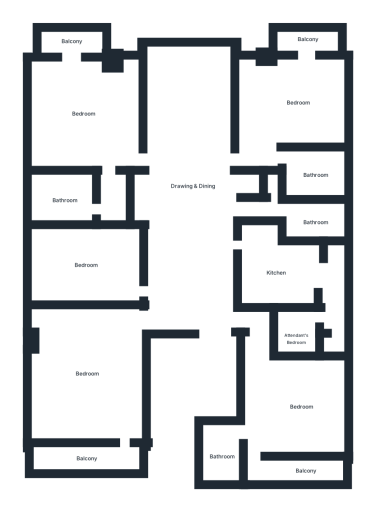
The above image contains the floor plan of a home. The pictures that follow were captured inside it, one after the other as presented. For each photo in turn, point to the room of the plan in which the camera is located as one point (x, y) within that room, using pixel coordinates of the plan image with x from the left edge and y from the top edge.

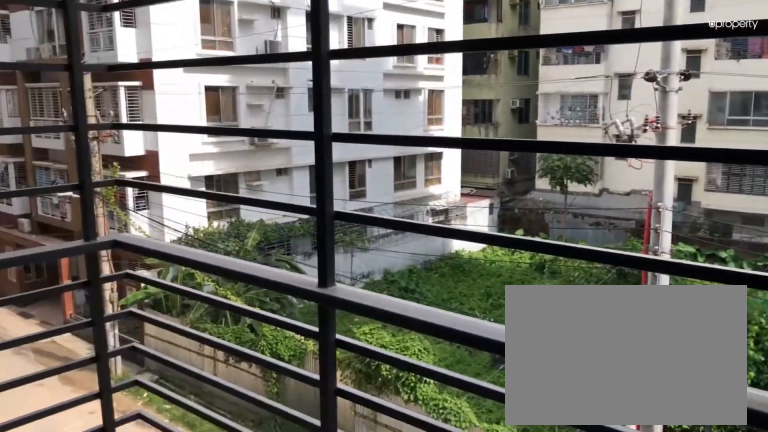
(69, 38)
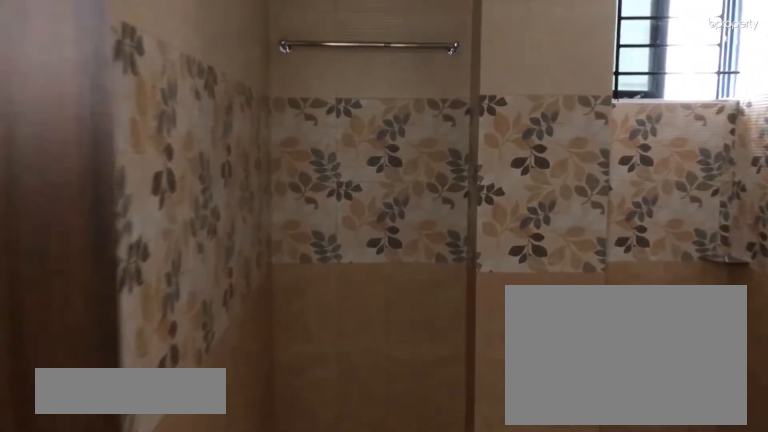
(313, 174)
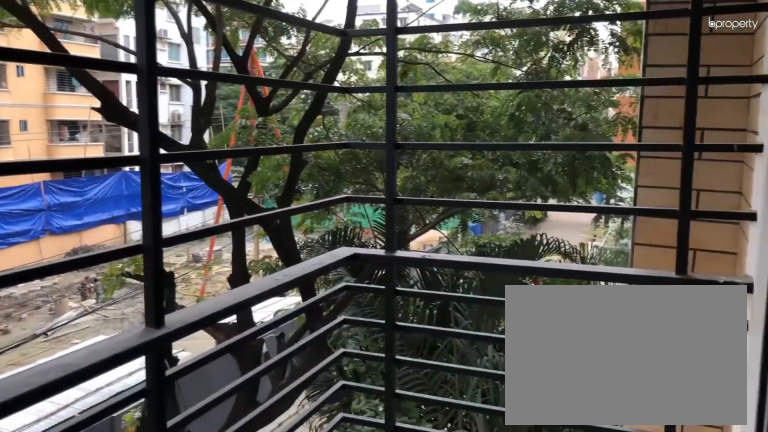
(305, 41)
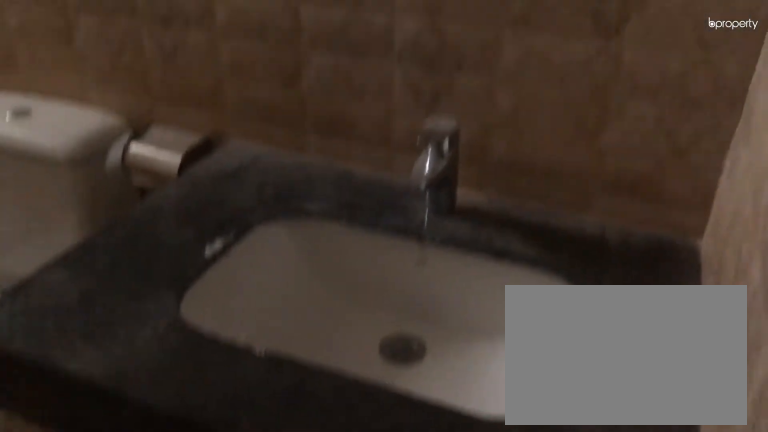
(314, 218)
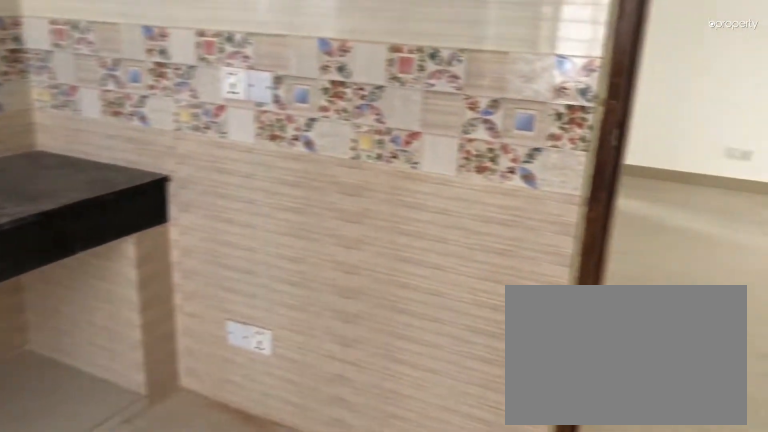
(282, 274)
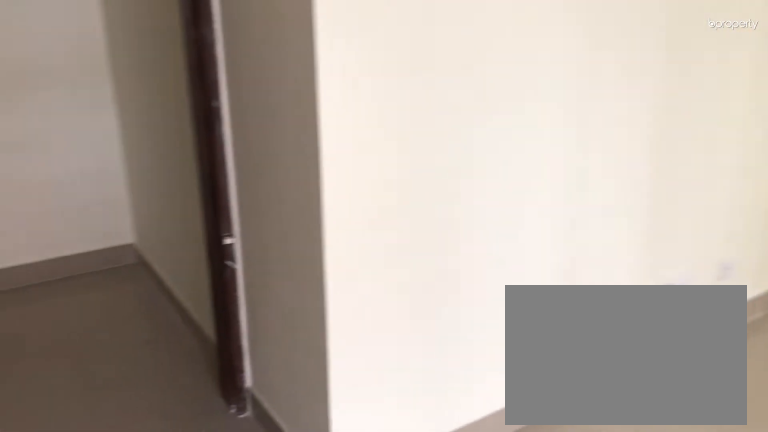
(298, 407)
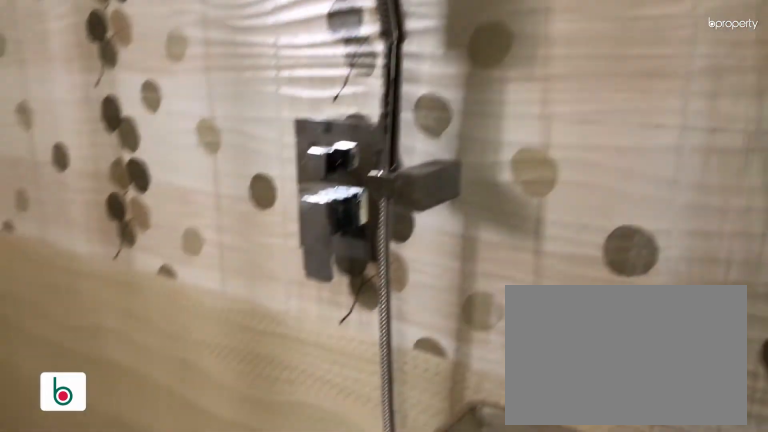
(220, 456)
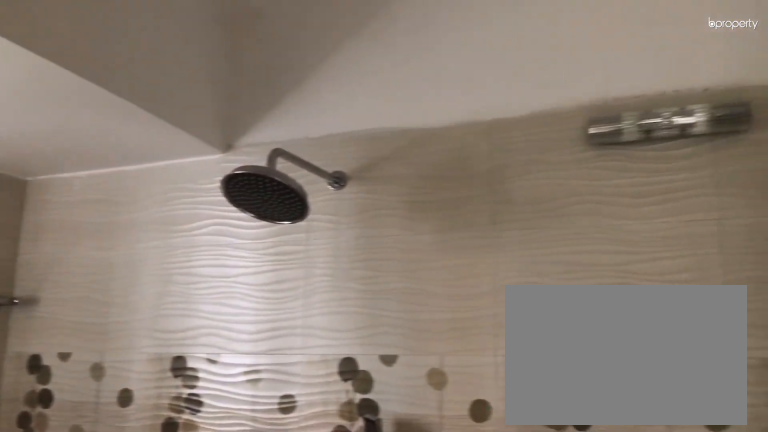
(220, 456)
